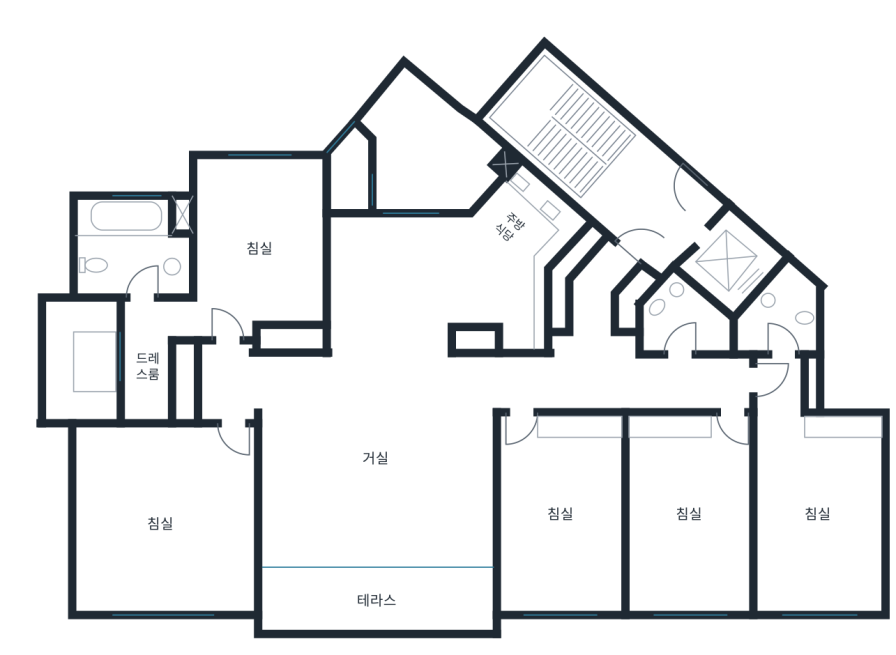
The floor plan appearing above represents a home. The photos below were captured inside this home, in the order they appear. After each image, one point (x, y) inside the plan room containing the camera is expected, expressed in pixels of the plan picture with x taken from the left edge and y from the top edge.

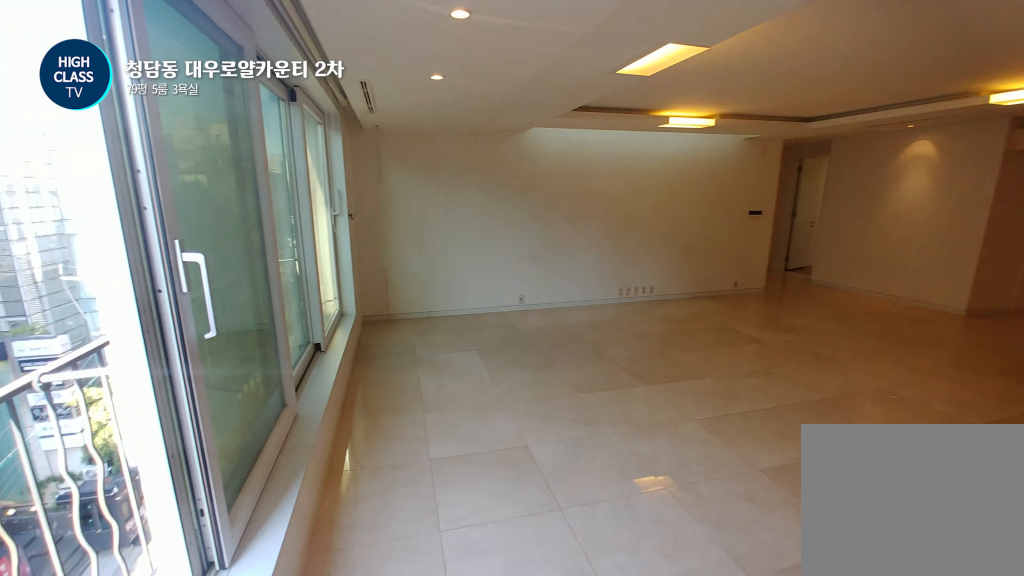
(376, 470)
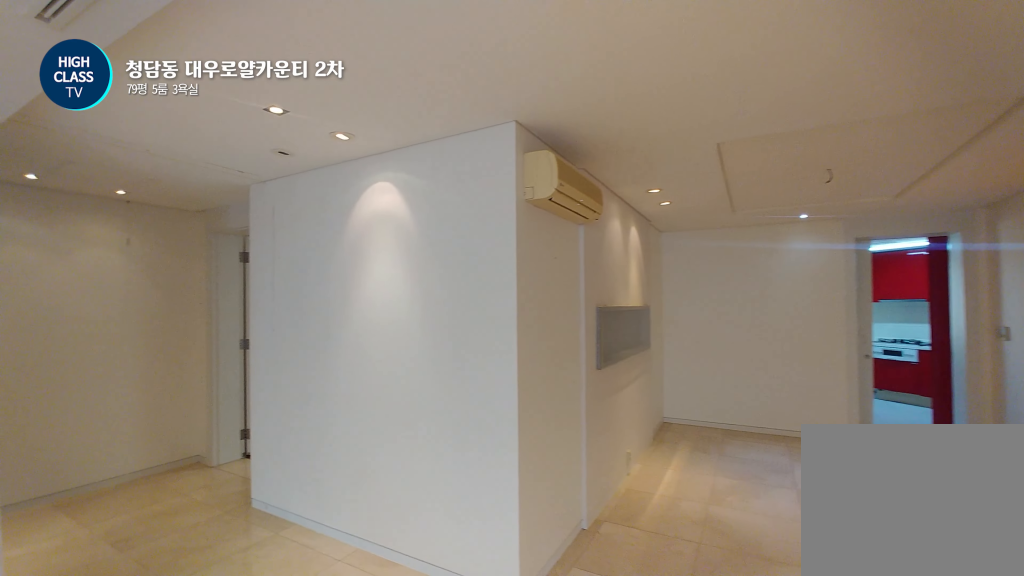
(376, 470)
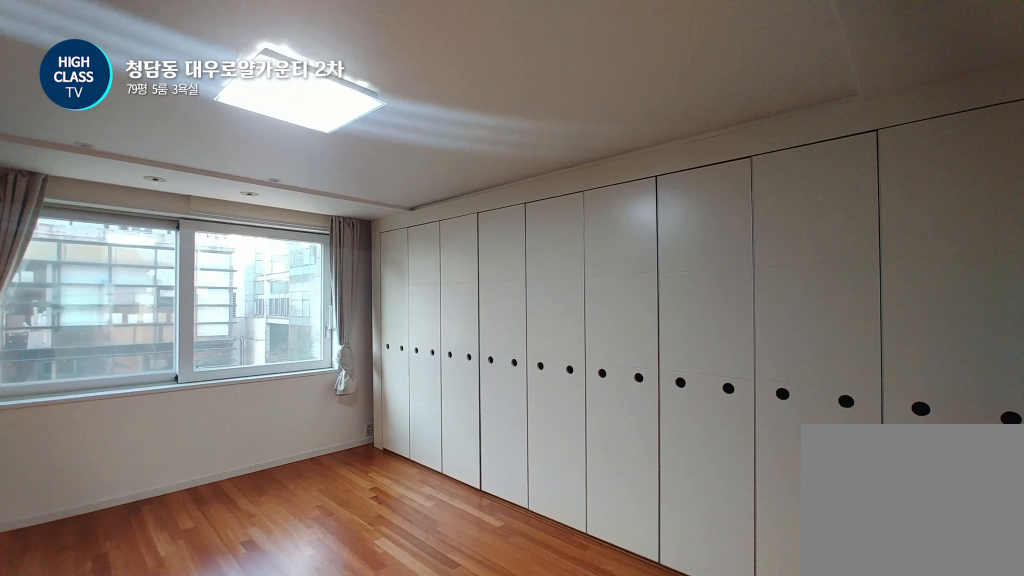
(165, 522)
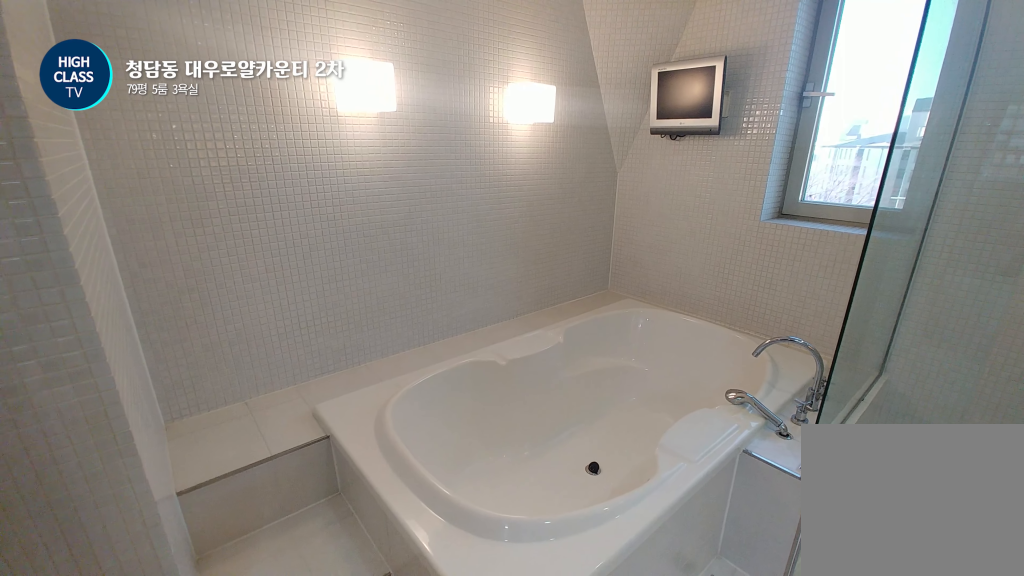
(134, 248)
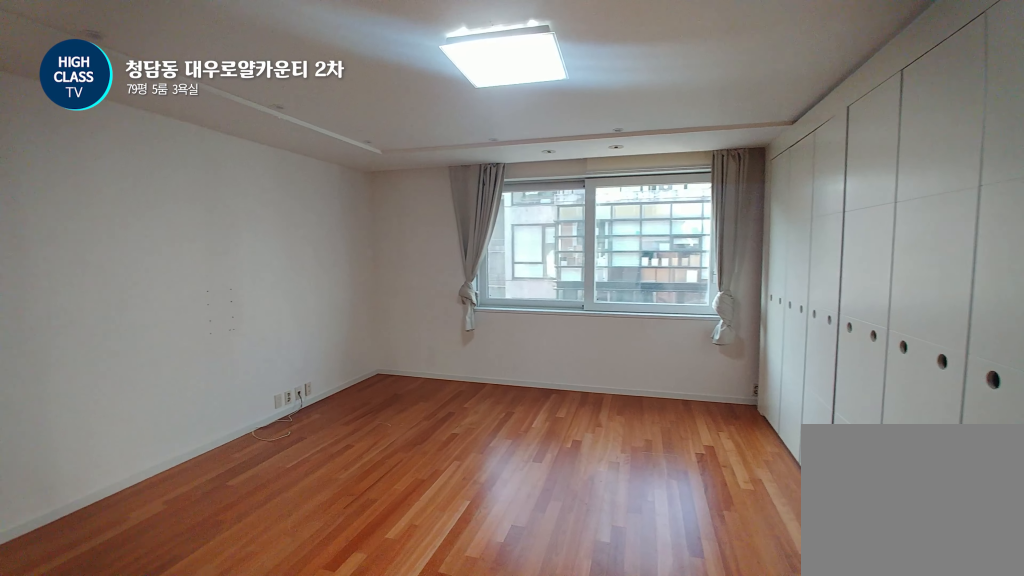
(162, 523)
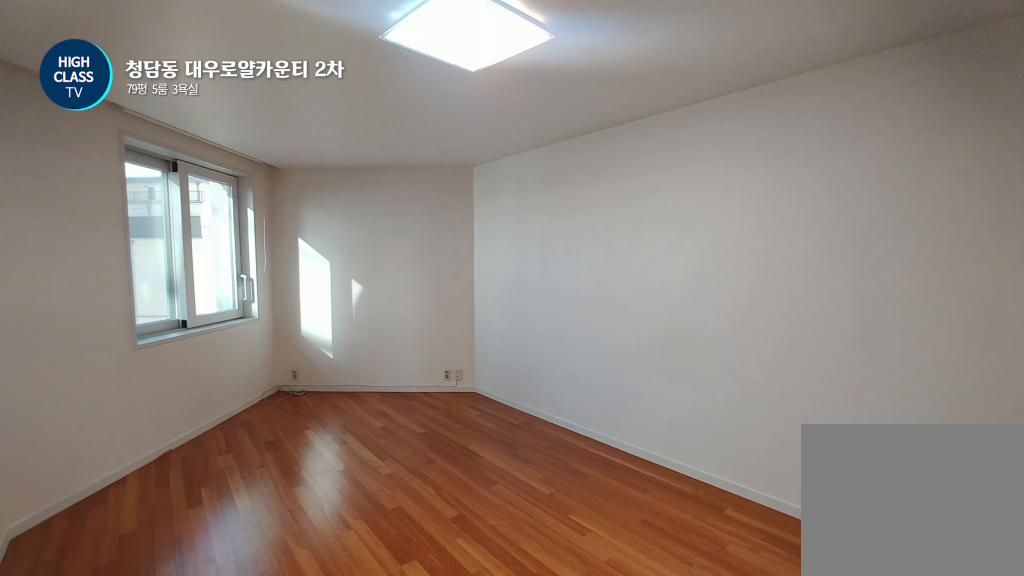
(259, 253)
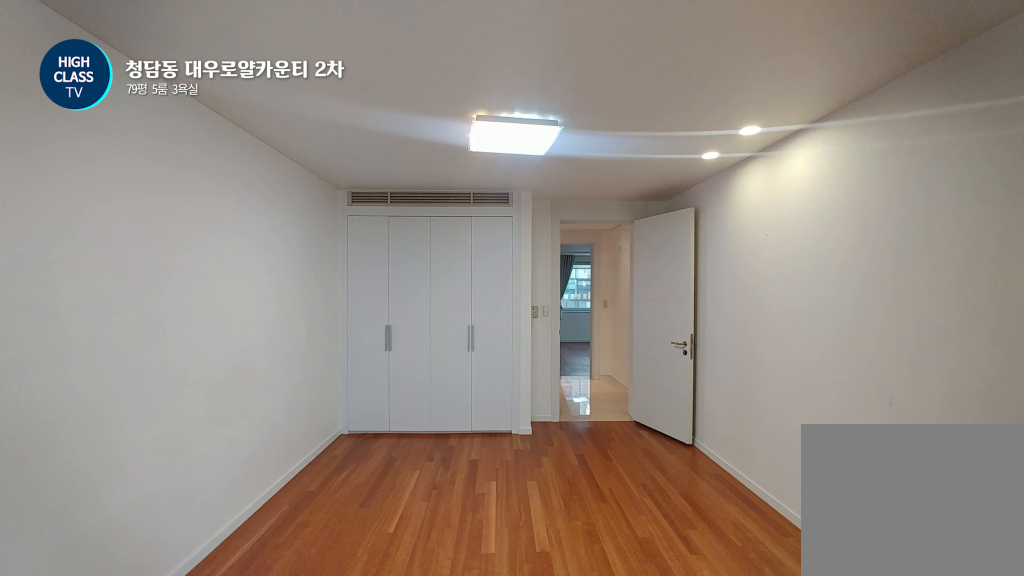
(259, 253)
